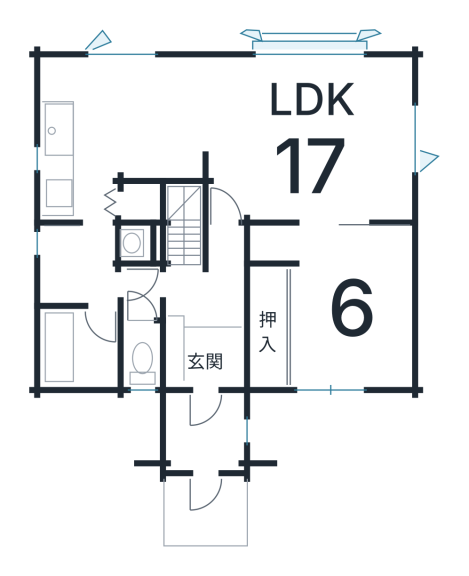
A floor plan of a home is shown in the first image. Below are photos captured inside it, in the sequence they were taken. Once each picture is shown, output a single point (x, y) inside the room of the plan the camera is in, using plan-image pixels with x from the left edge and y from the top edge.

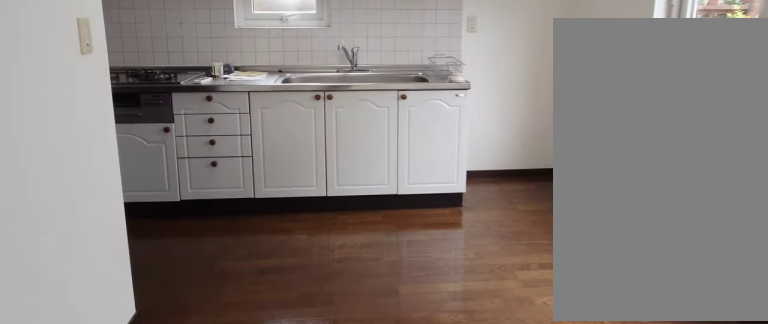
(118, 126)
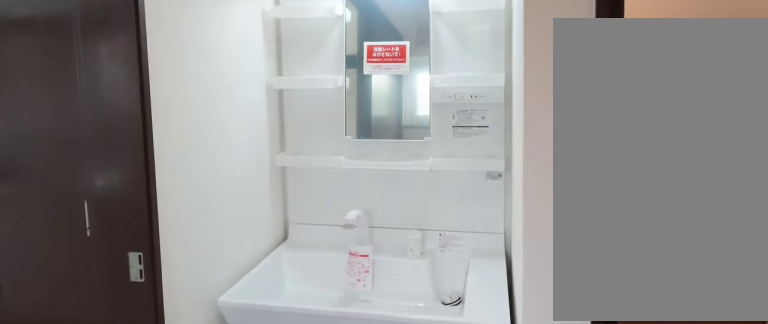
(77, 268)
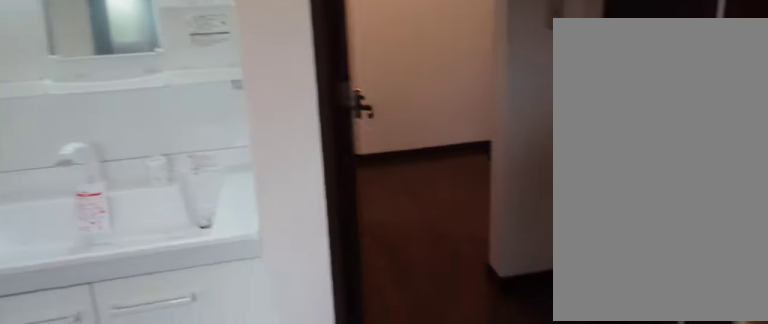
(77, 268)
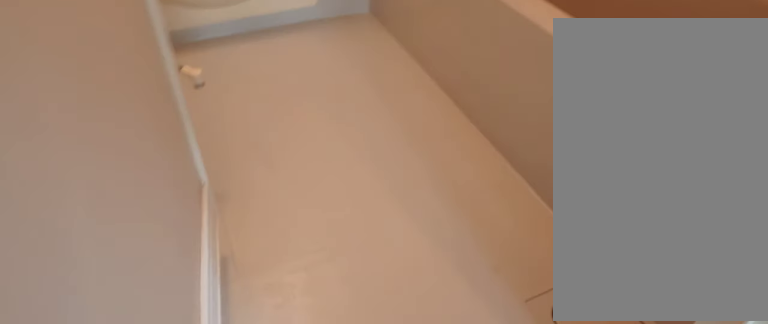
(76, 349)
